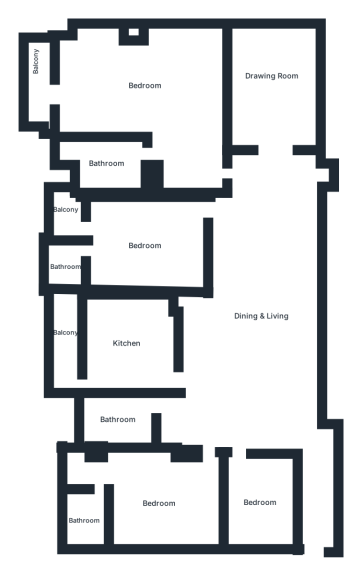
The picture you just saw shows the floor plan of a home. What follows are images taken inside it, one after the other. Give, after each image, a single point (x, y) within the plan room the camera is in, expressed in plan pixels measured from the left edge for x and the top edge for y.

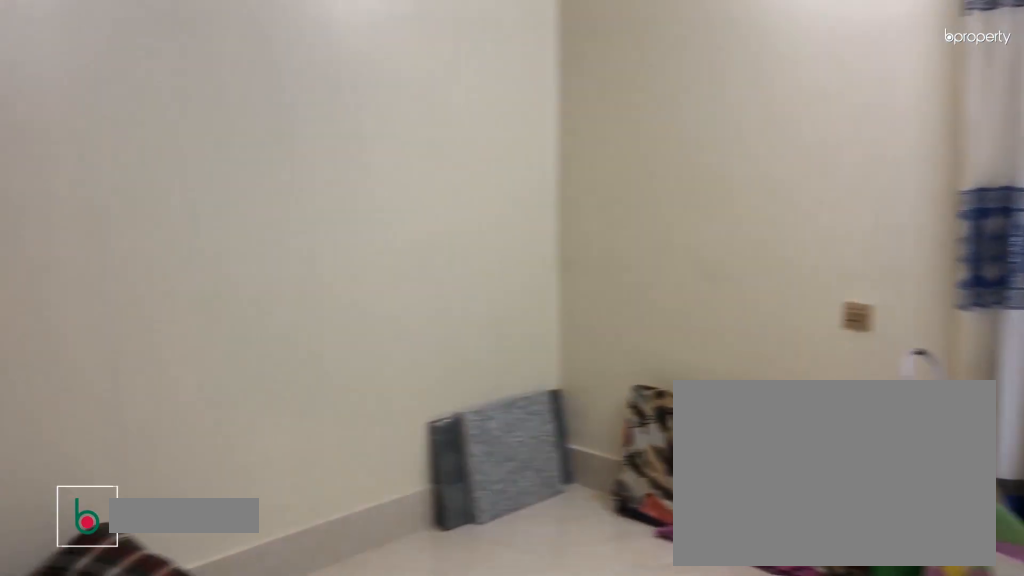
(261, 505)
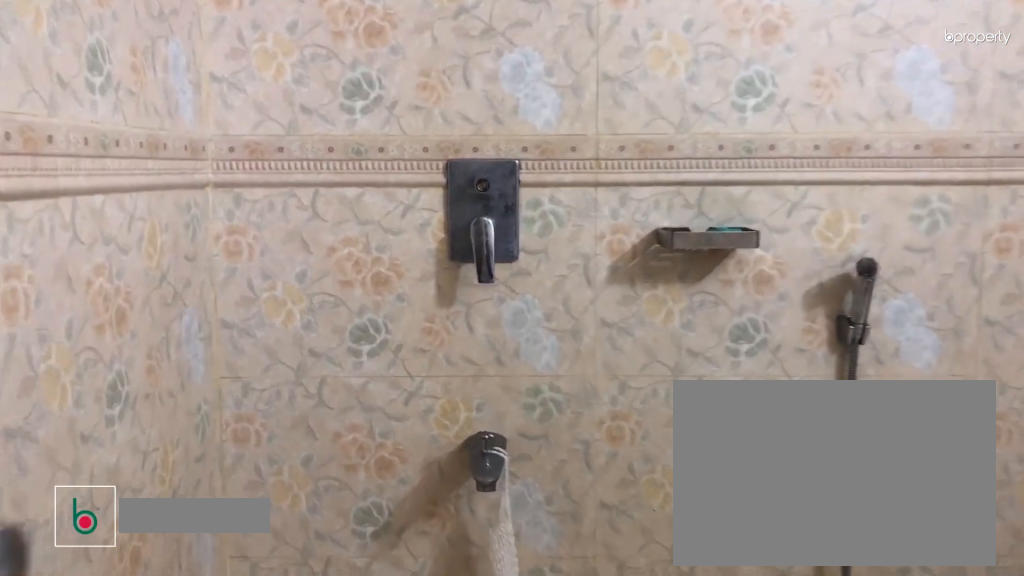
(86, 518)
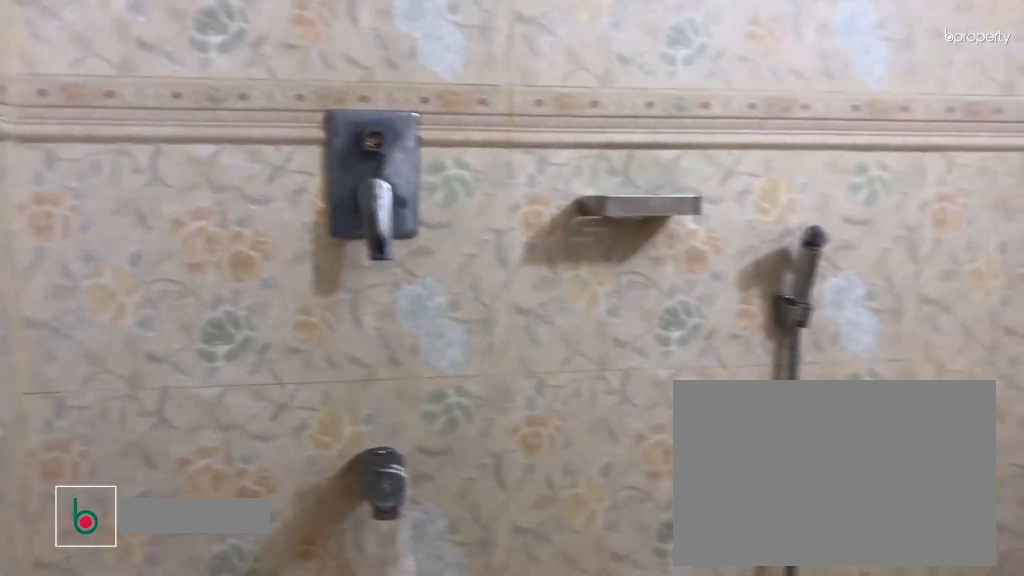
(86, 518)
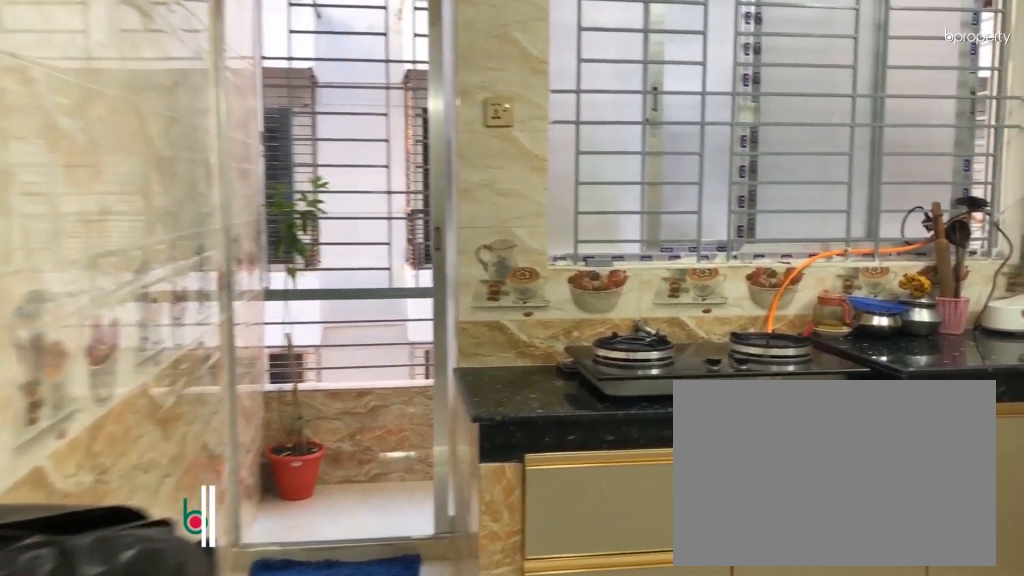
(128, 355)
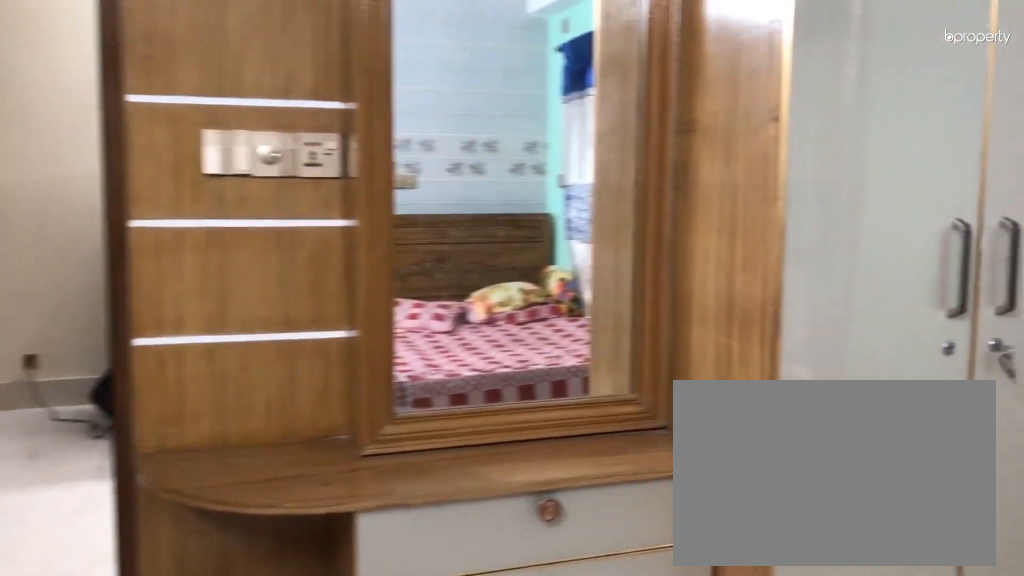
(146, 243)
